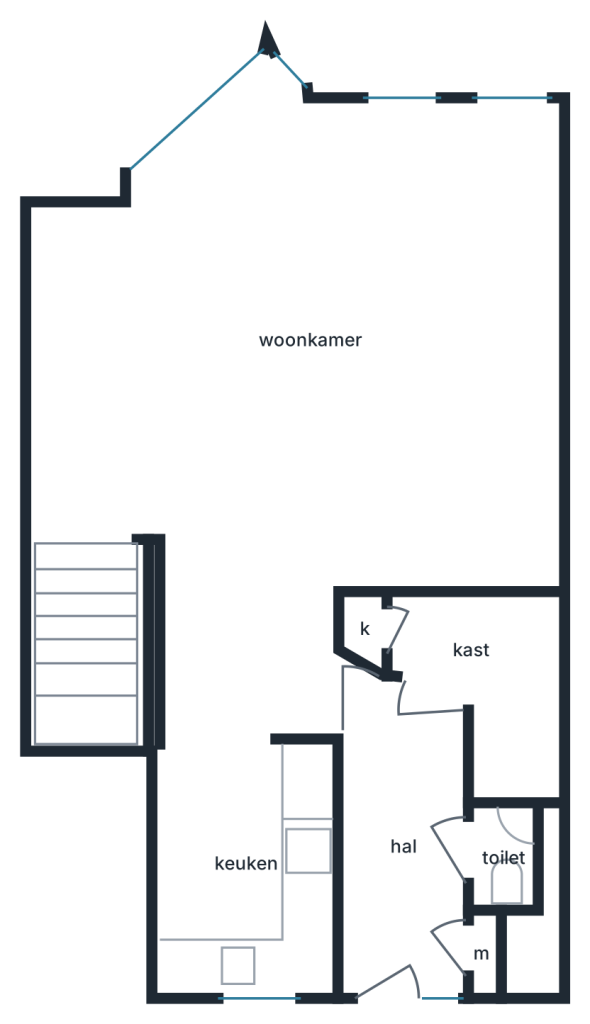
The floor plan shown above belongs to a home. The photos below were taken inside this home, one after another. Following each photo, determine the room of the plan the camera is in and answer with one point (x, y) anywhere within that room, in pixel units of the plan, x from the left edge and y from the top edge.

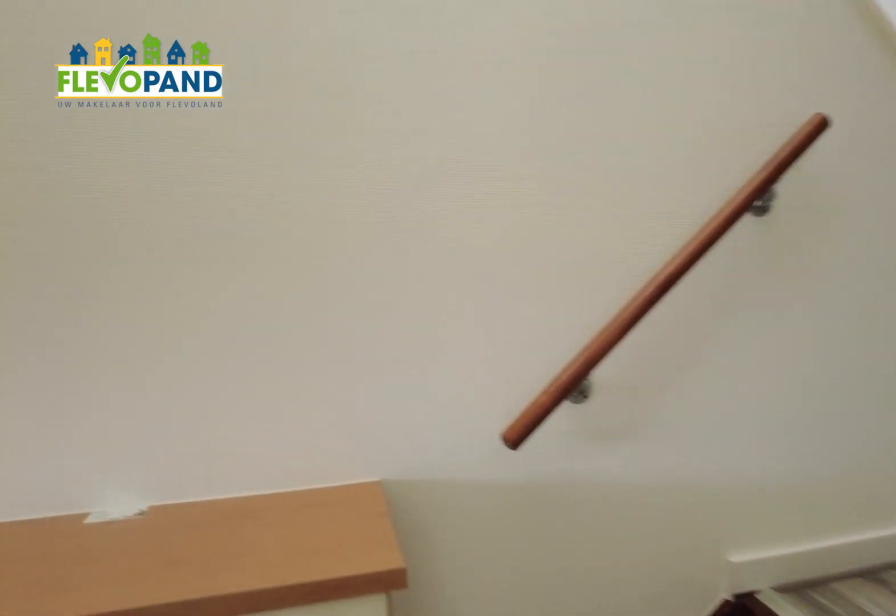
(309, 494)
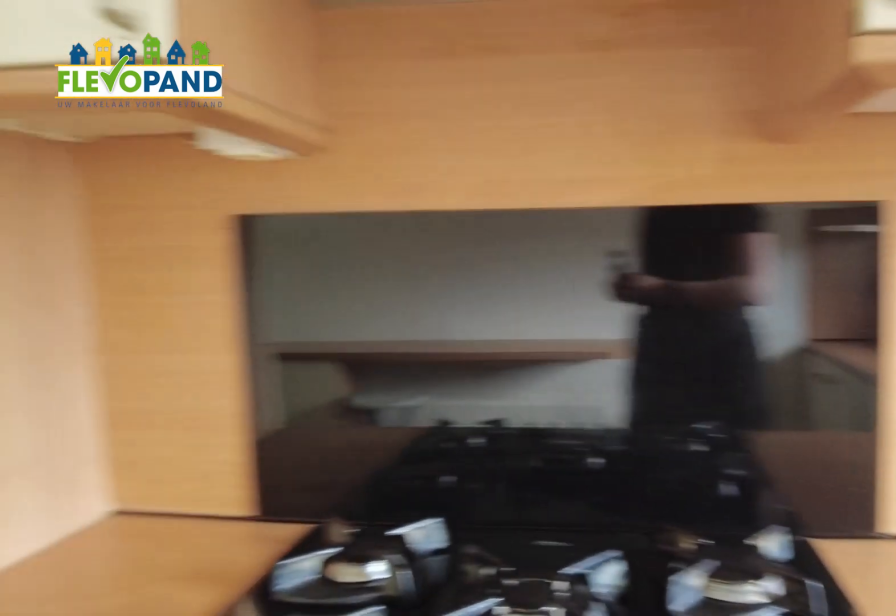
(247, 866)
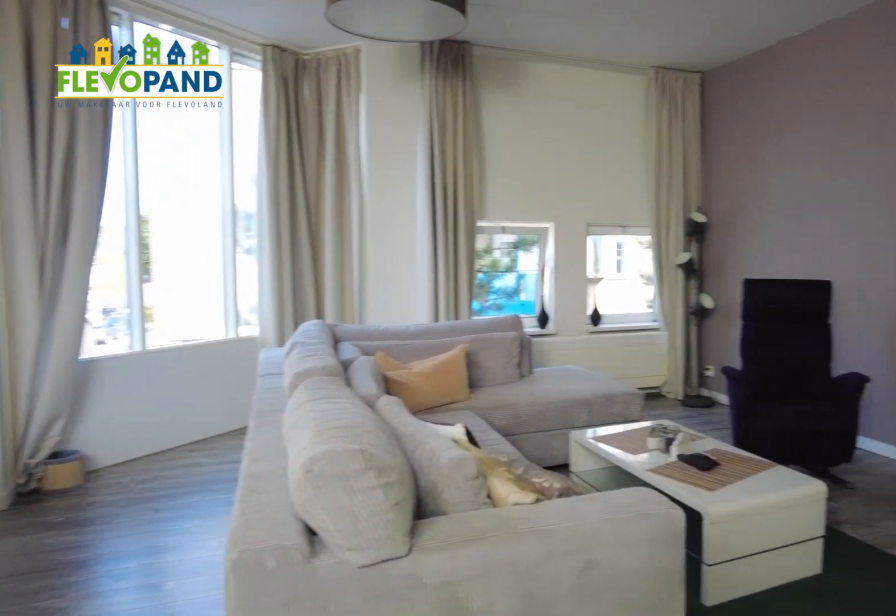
(309, 493)
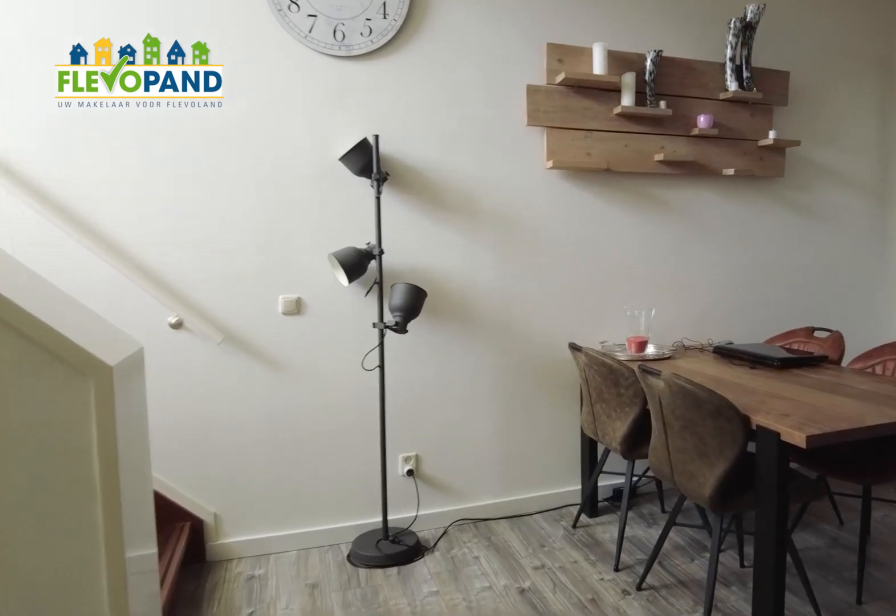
(309, 493)
